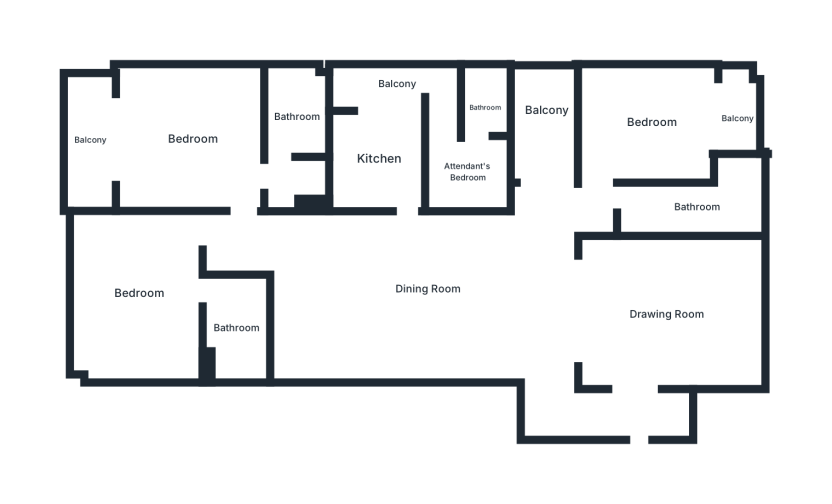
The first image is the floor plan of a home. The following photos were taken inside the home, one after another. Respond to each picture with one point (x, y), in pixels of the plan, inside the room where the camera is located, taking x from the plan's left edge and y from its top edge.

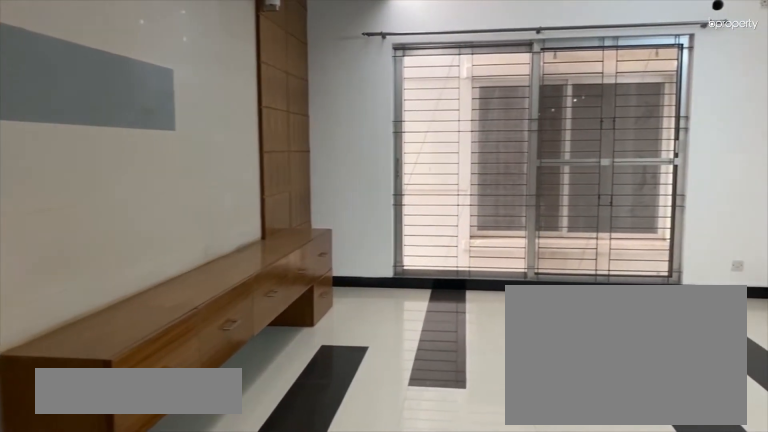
(678, 312)
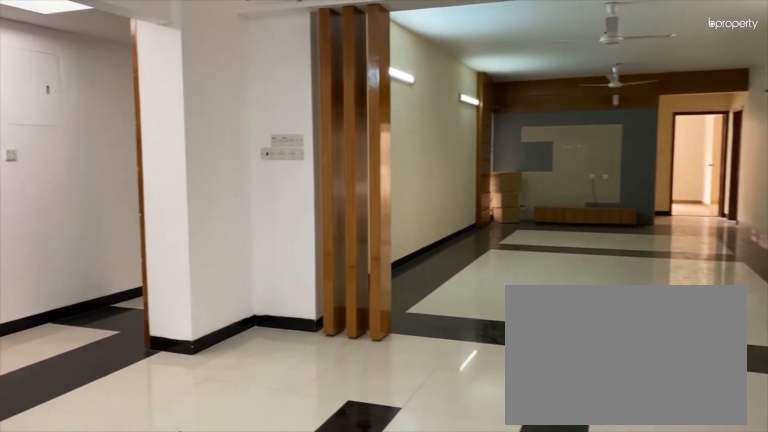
(678, 312)
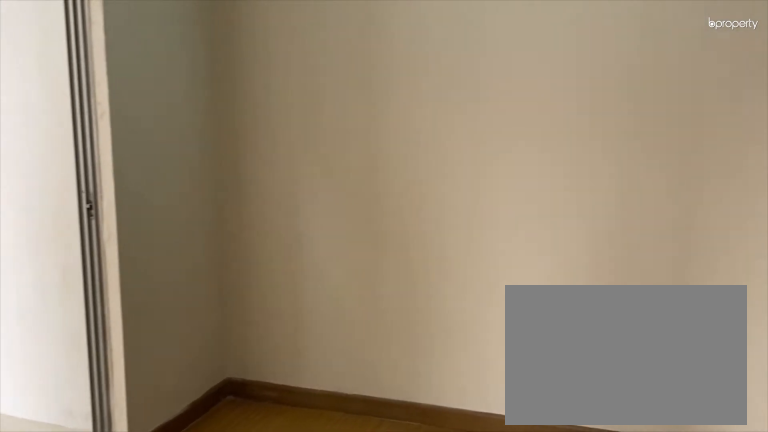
(651, 121)
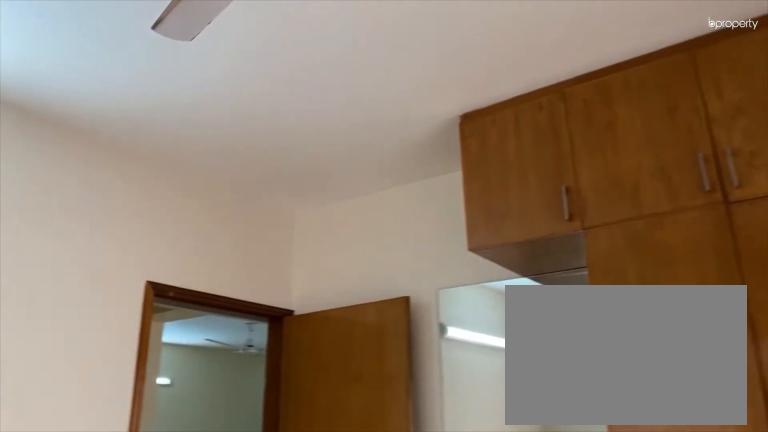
(651, 121)
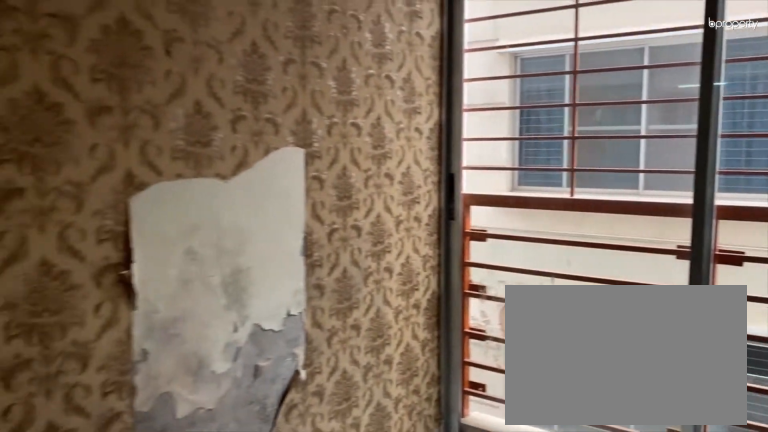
(547, 108)
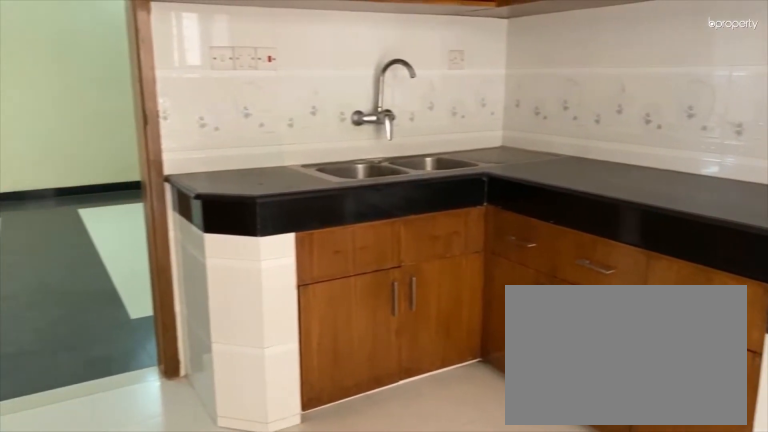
(377, 159)
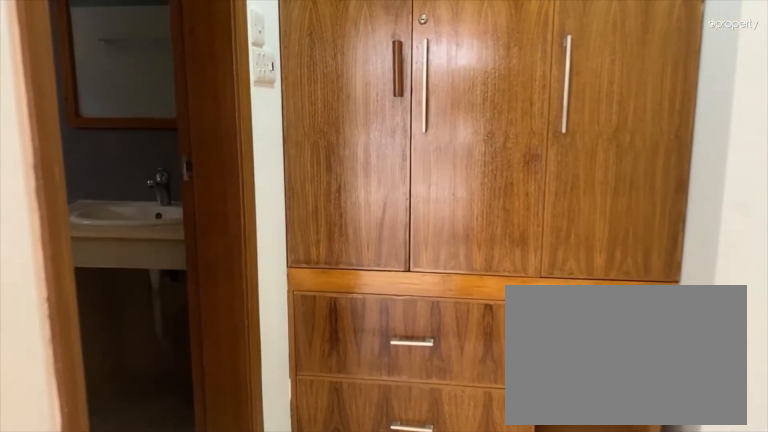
(278, 162)
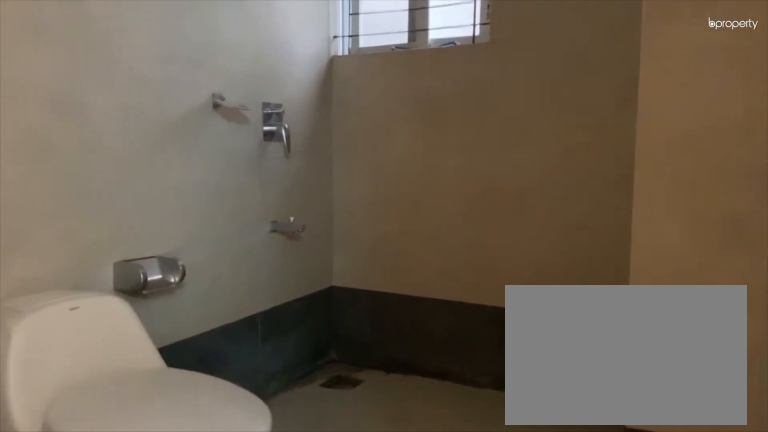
(235, 328)
